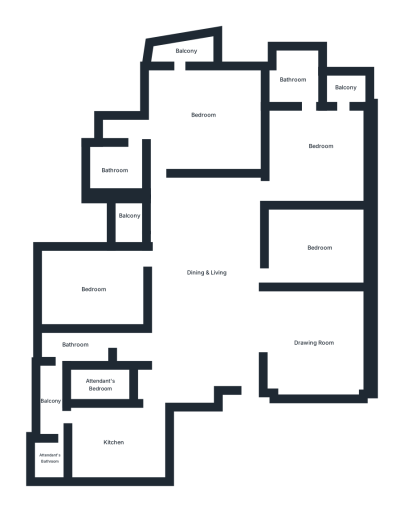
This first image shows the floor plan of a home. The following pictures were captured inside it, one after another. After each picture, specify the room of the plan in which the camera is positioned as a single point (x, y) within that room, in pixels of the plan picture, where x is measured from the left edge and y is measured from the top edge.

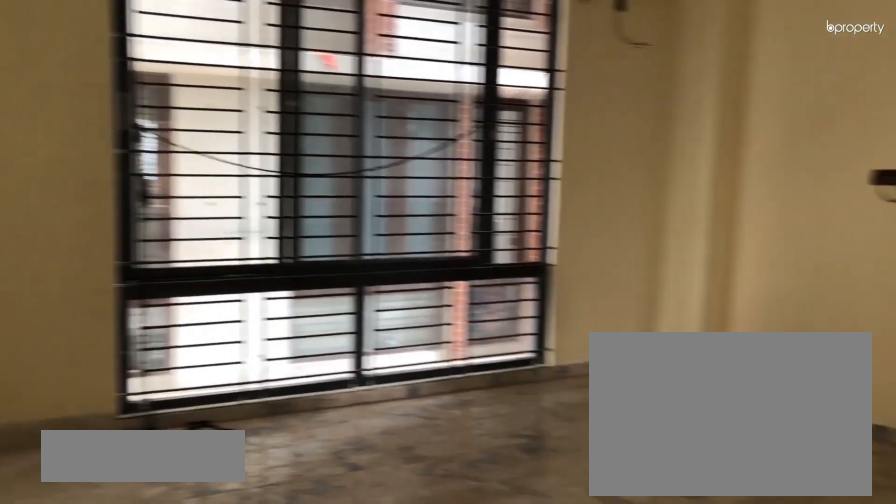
(314, 346)
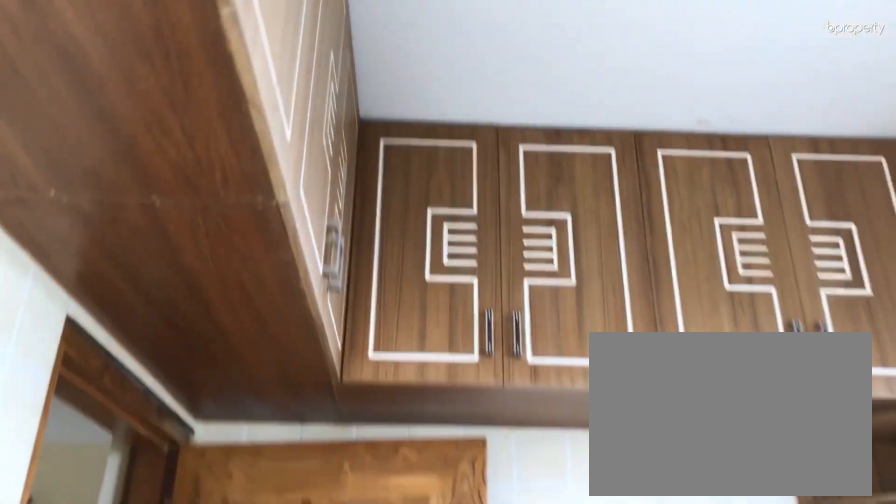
(110, 437)
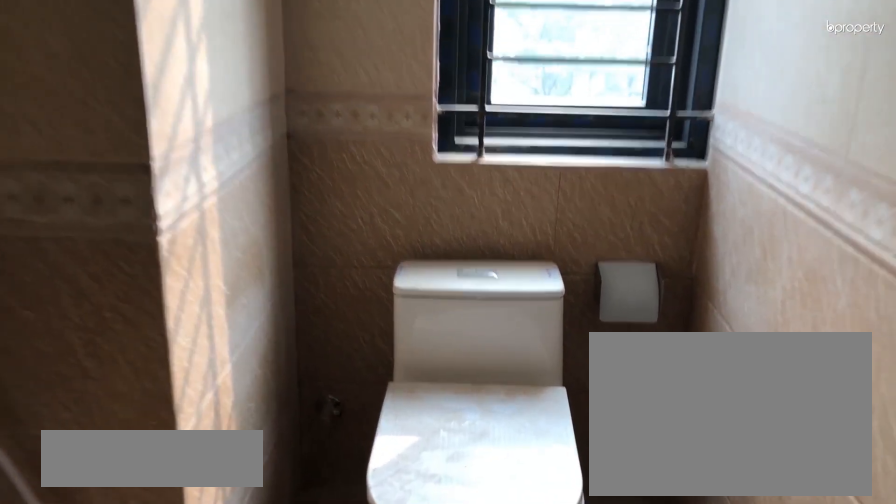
(75, 346)
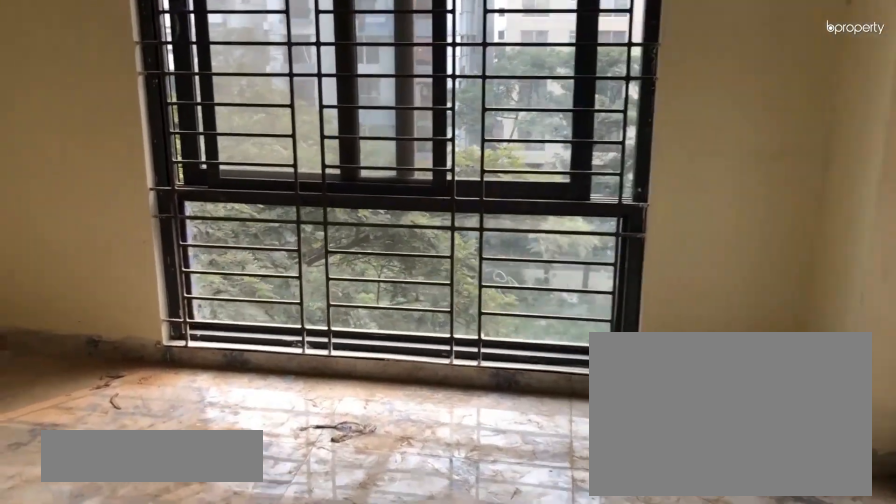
(93, 290)
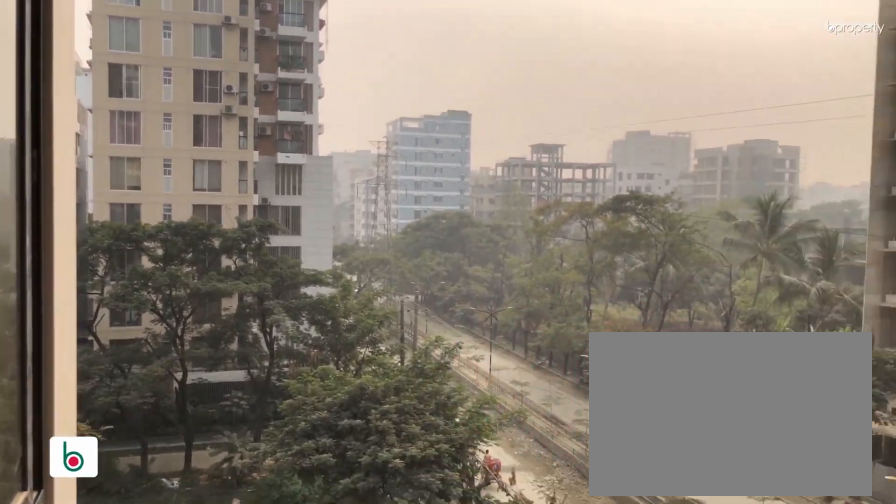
(129, 220)
